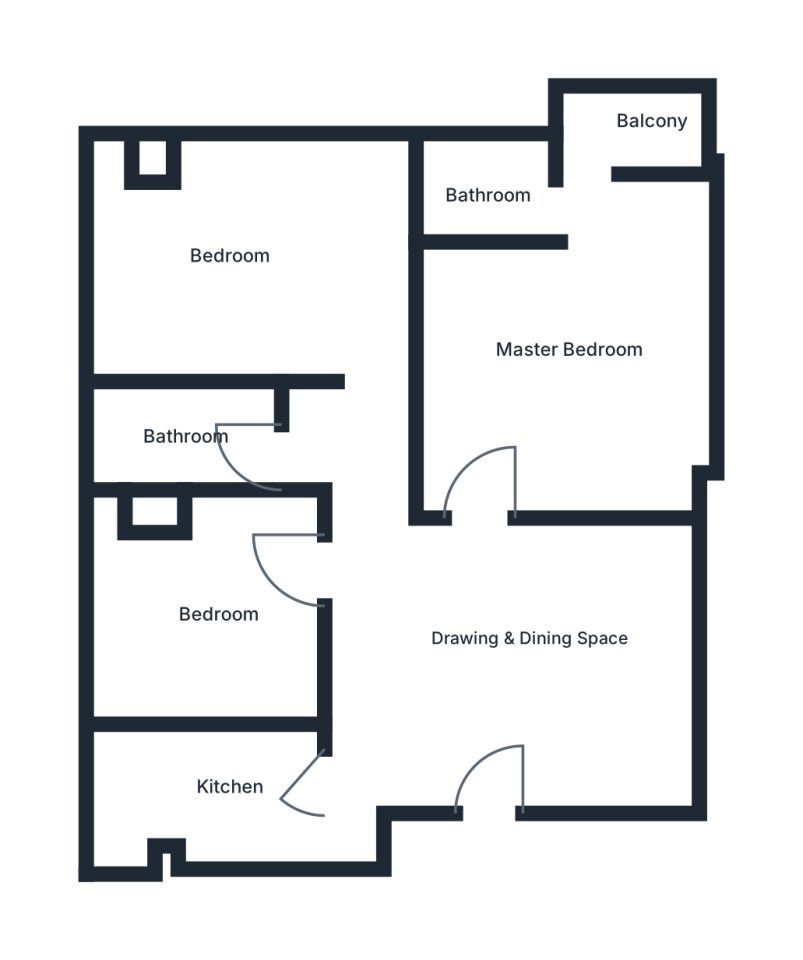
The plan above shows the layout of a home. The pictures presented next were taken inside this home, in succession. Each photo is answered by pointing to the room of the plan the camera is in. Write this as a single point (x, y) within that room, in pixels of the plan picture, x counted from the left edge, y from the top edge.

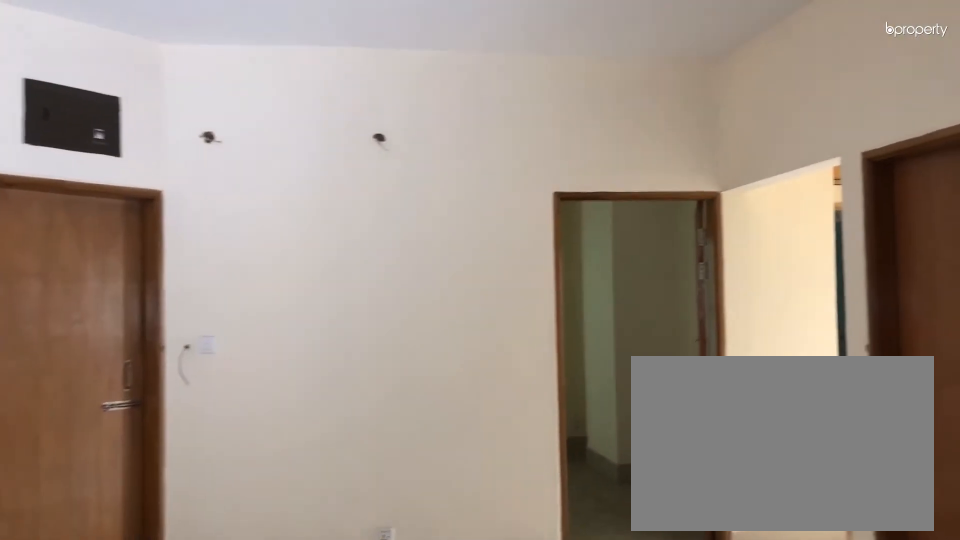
(472, 649)
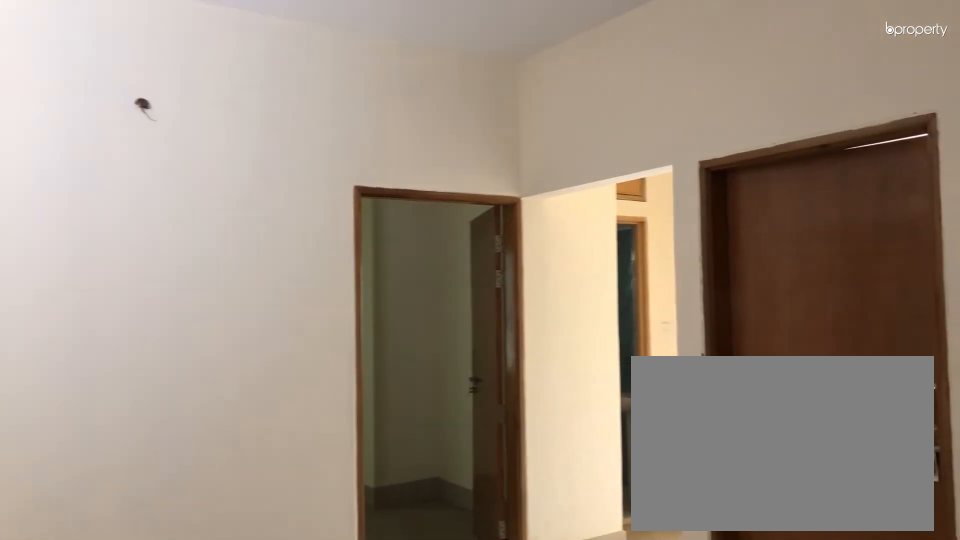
(472, 649)
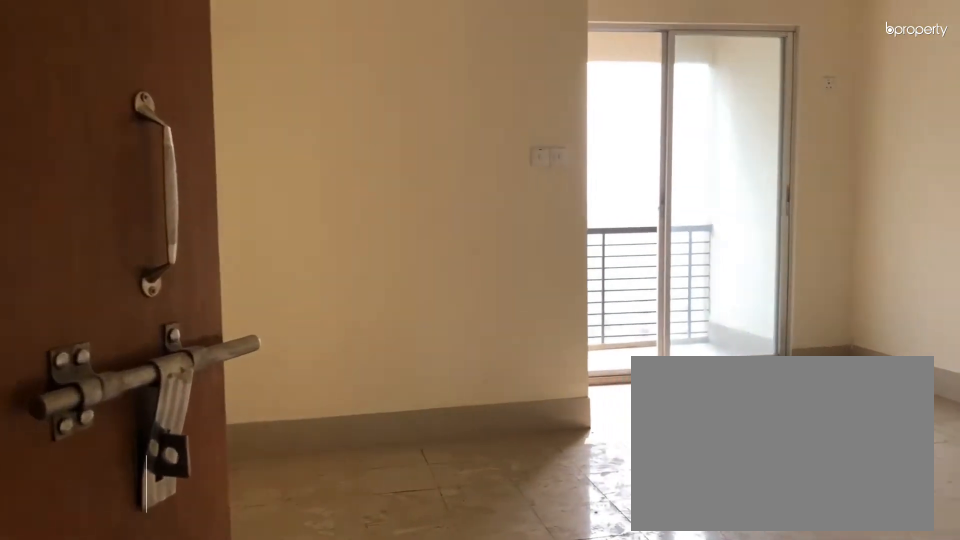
(593, 346)
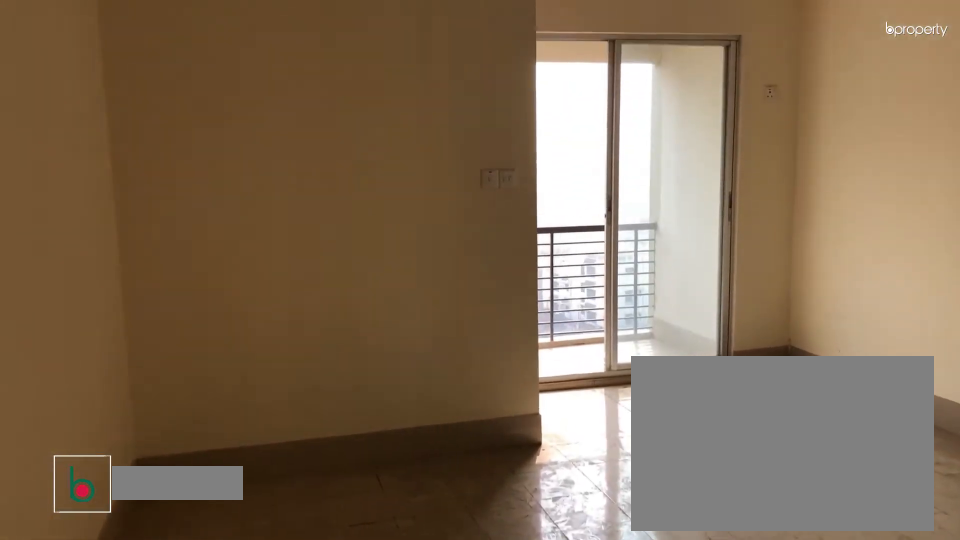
(596, 340)
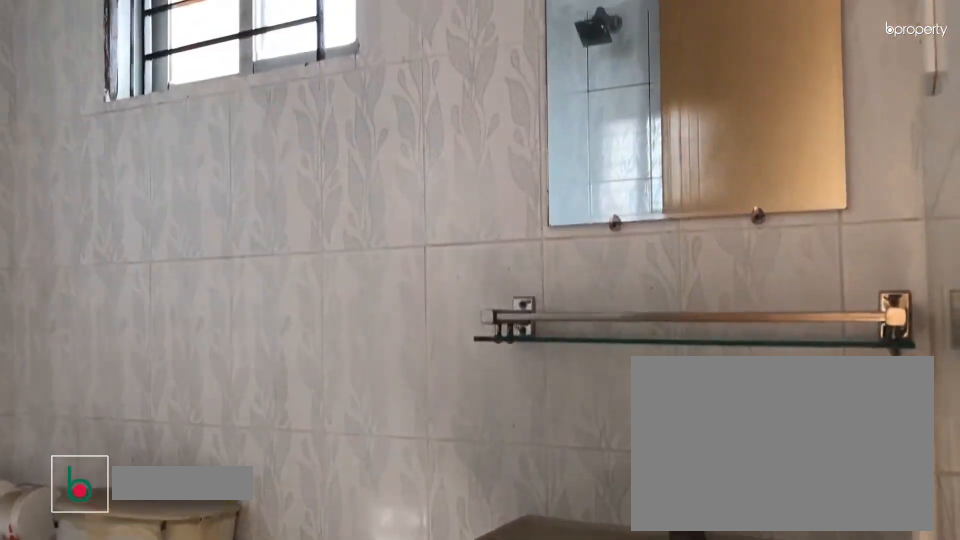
(488, 192)
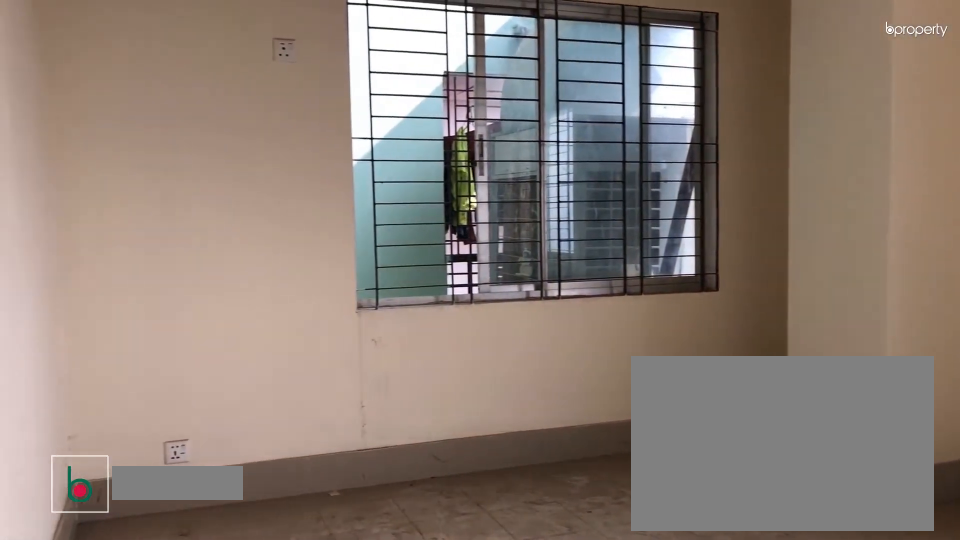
(220, 254)
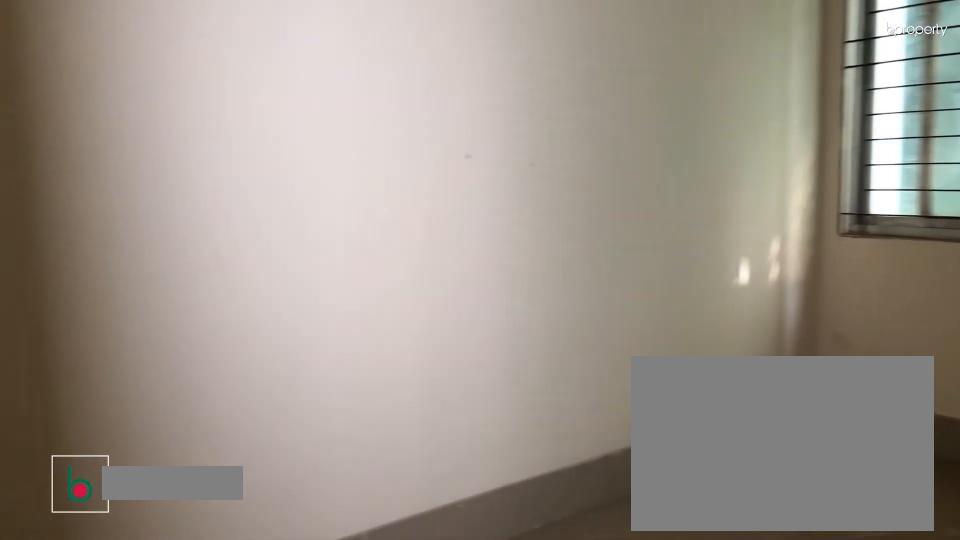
(206, 633)
